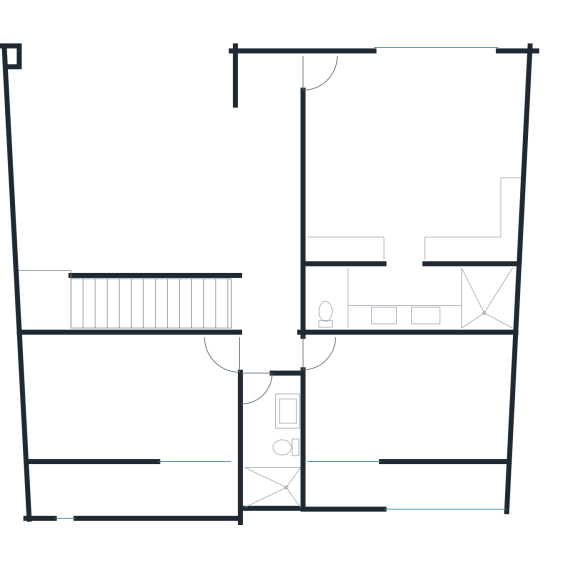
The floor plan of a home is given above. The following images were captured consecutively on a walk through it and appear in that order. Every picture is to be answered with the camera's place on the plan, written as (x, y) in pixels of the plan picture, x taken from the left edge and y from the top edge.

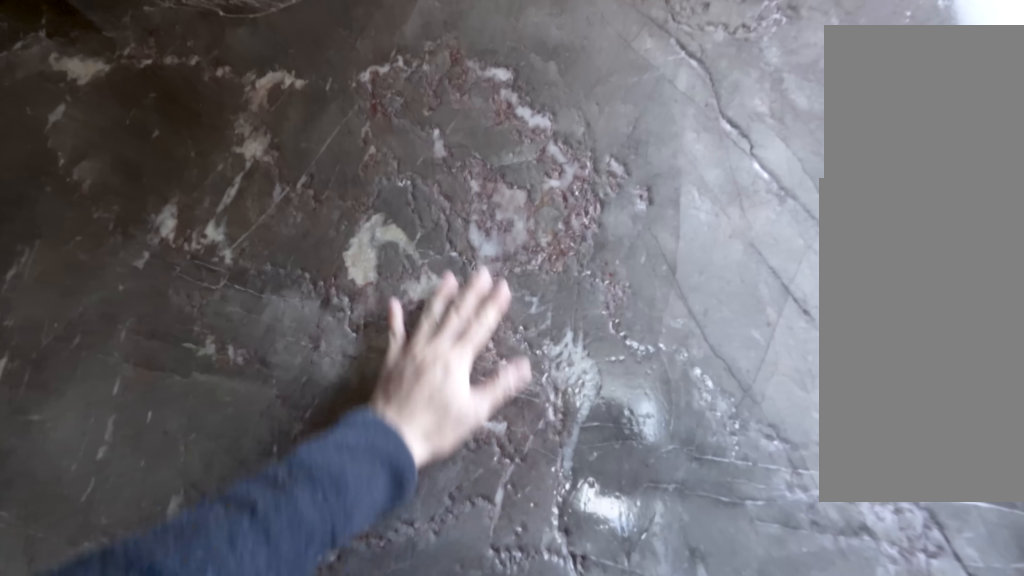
(260, 468)
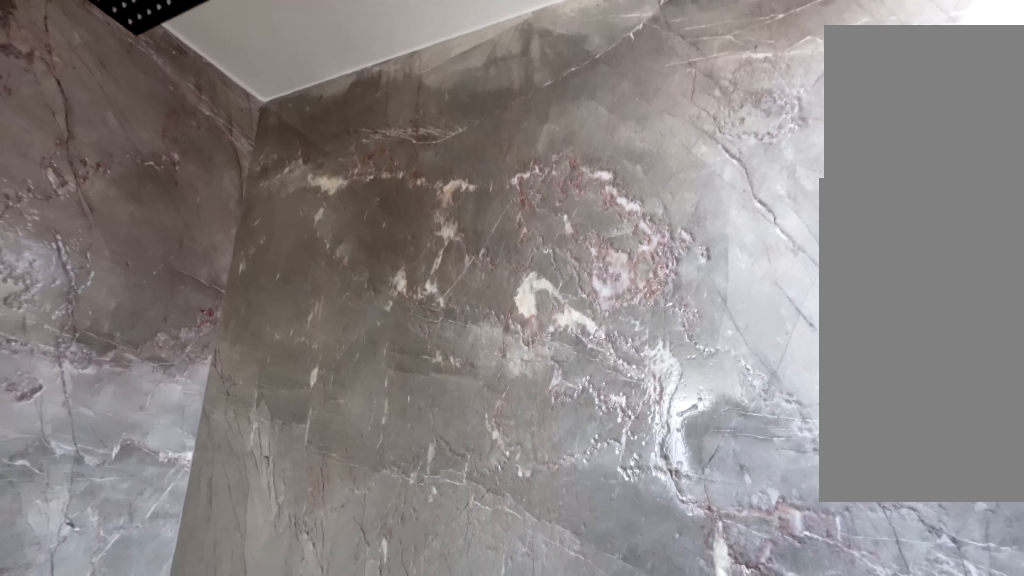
(265, 482)
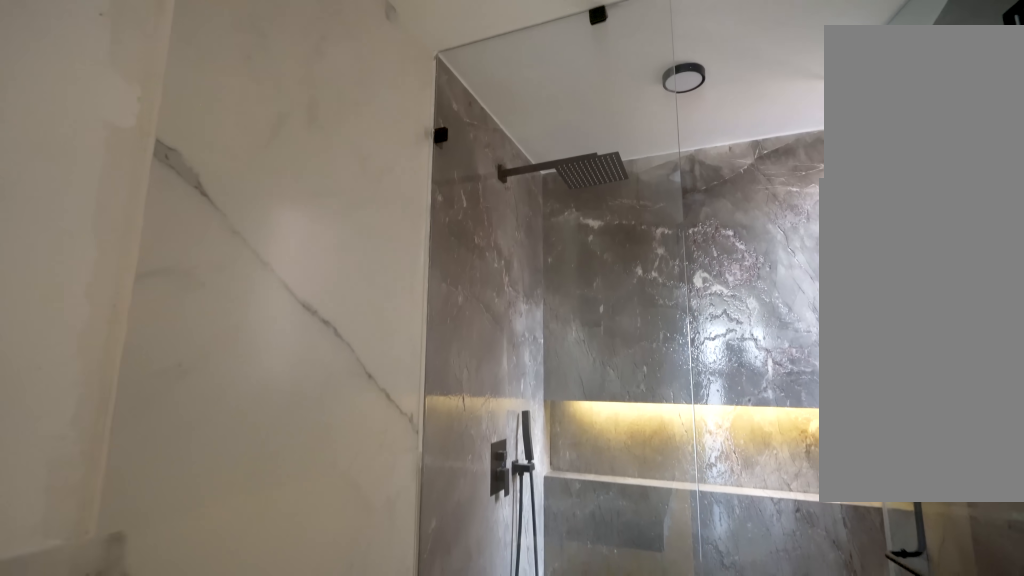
(261, 461)
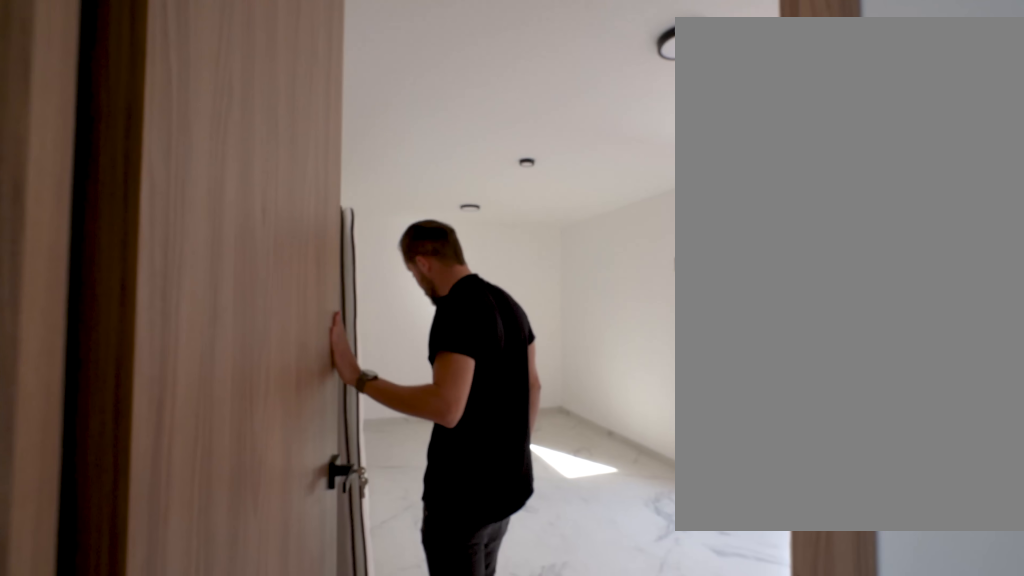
(259, 361)
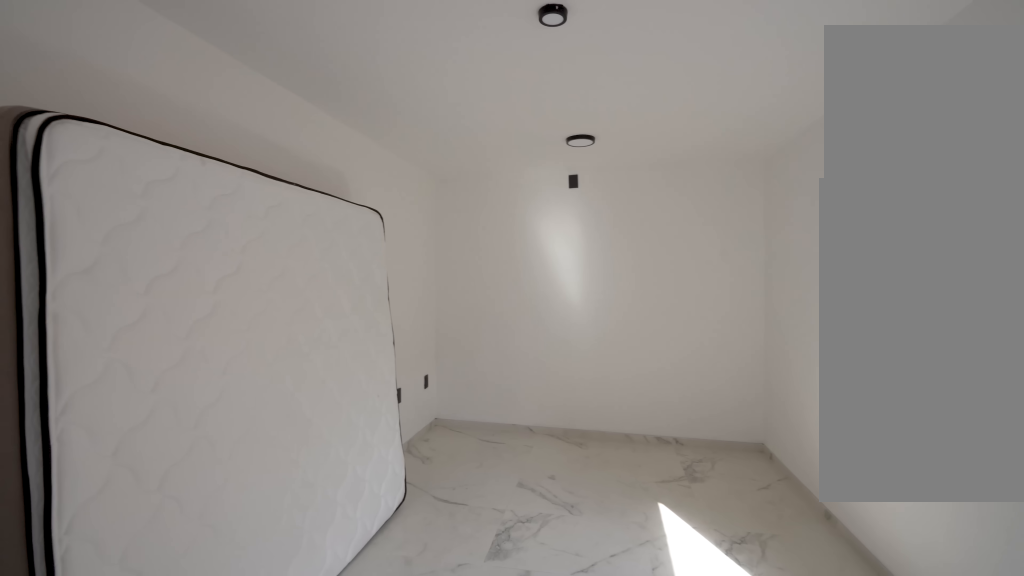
(337, 349)
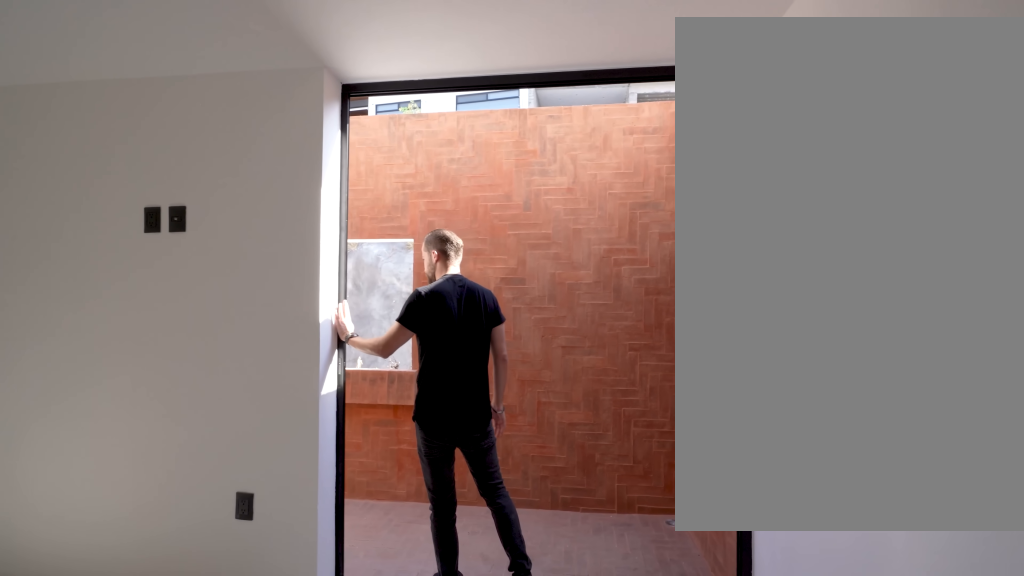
(320, 438)
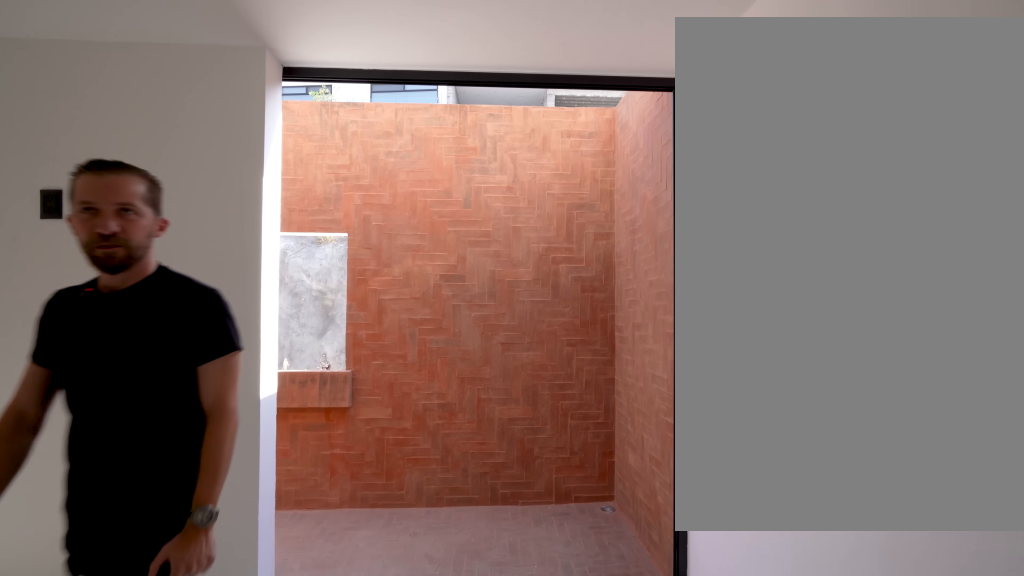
(320, 439)
